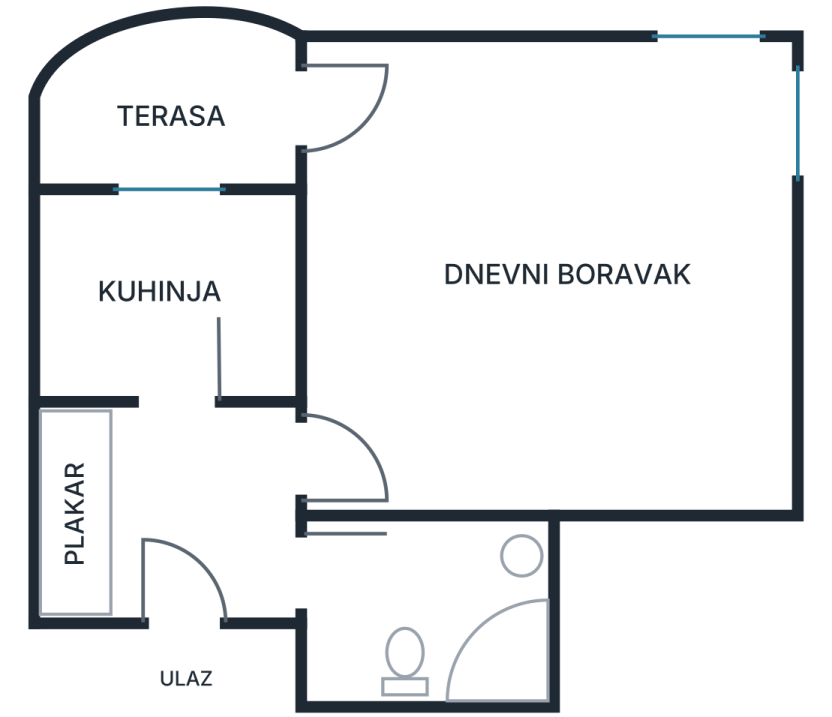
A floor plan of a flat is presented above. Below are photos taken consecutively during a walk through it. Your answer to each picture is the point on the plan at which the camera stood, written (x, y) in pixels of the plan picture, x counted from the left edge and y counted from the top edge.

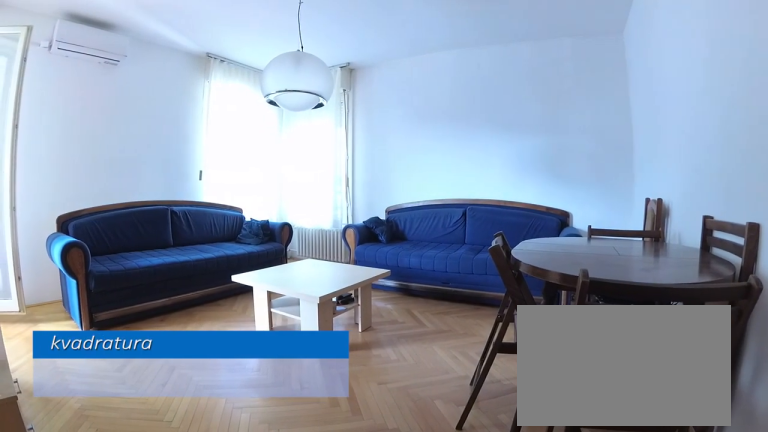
(381, 441)
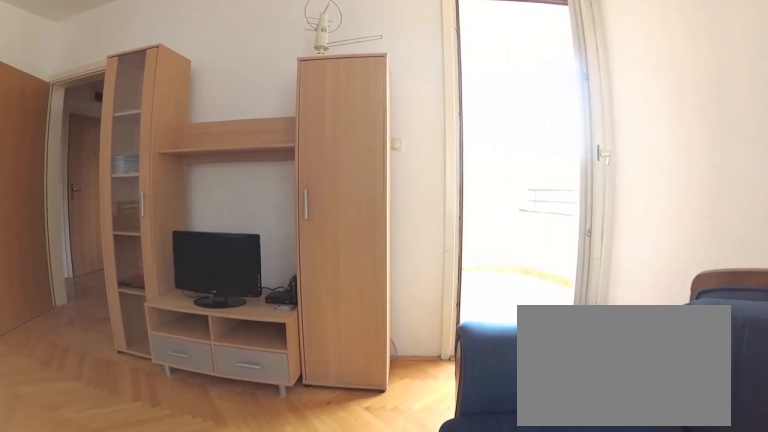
(632, 124)
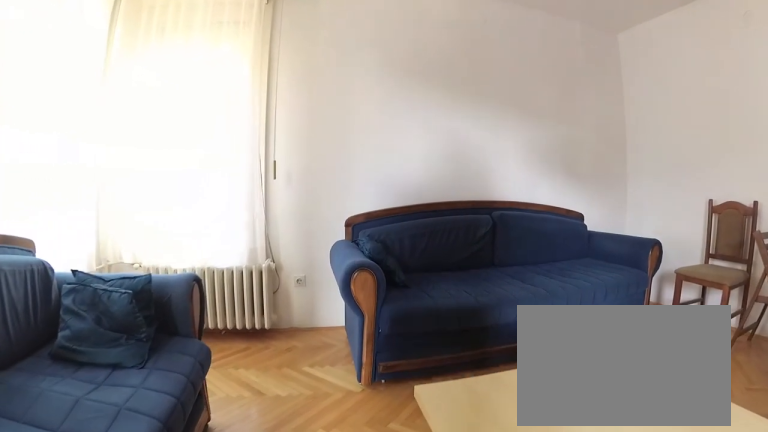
(468, 212)
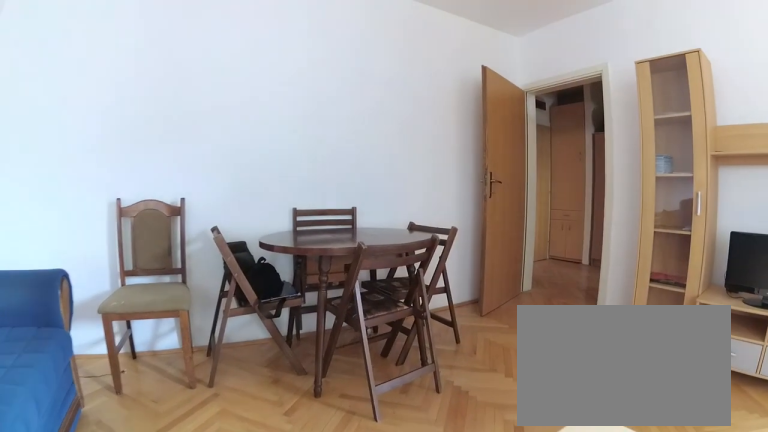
(593, 263)
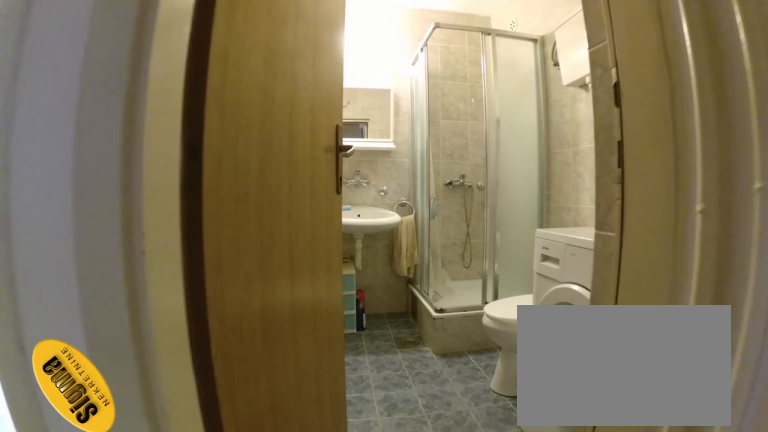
(222, 549)
